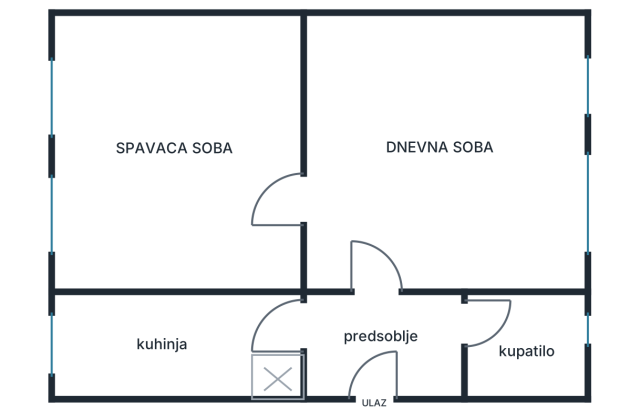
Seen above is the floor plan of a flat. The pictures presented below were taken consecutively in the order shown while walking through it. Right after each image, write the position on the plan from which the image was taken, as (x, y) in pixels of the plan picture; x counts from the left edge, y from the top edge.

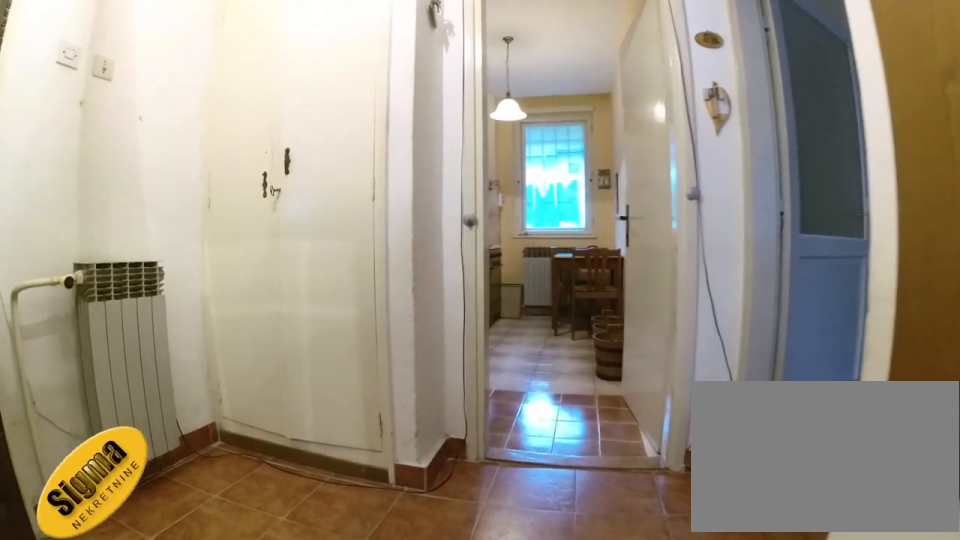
(439, 335)
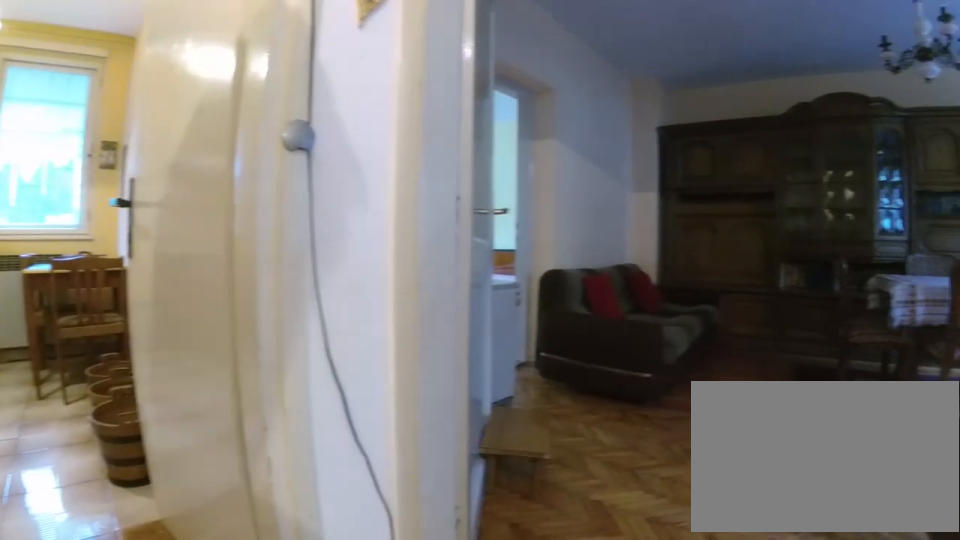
(385, 343)
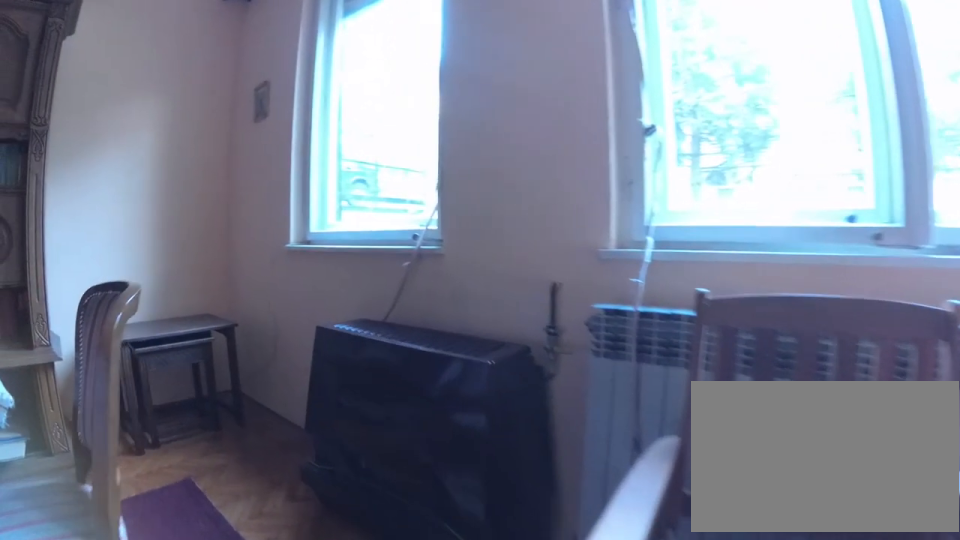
(492, 224)
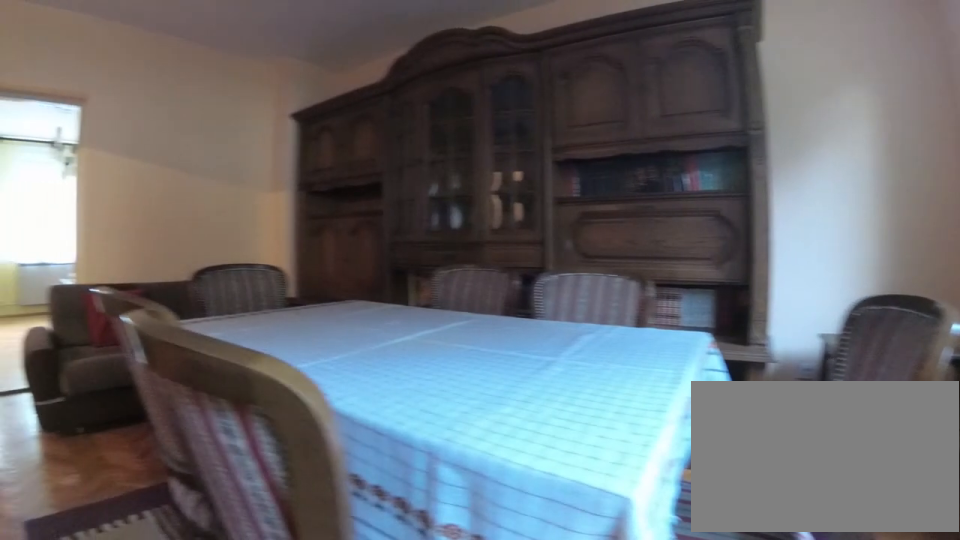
(545, 207)
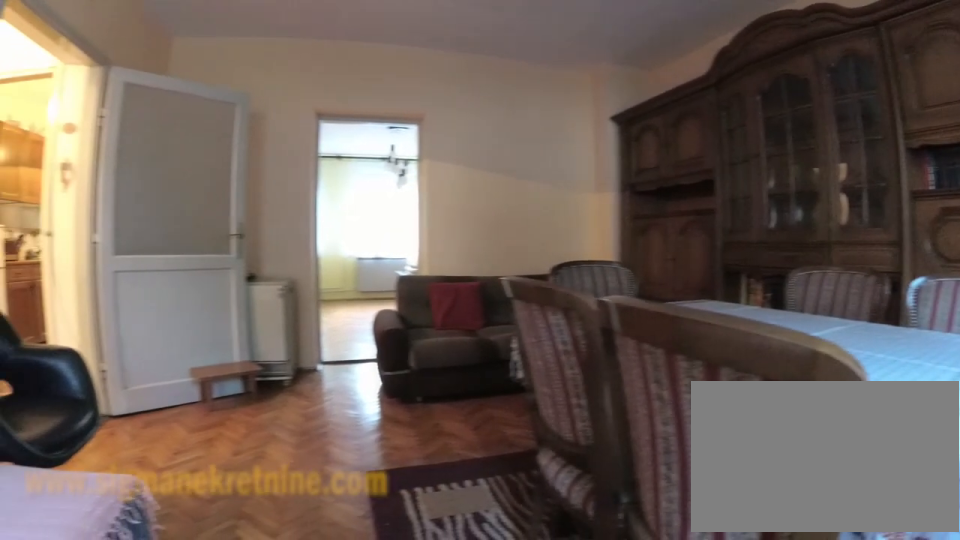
(552, 210)
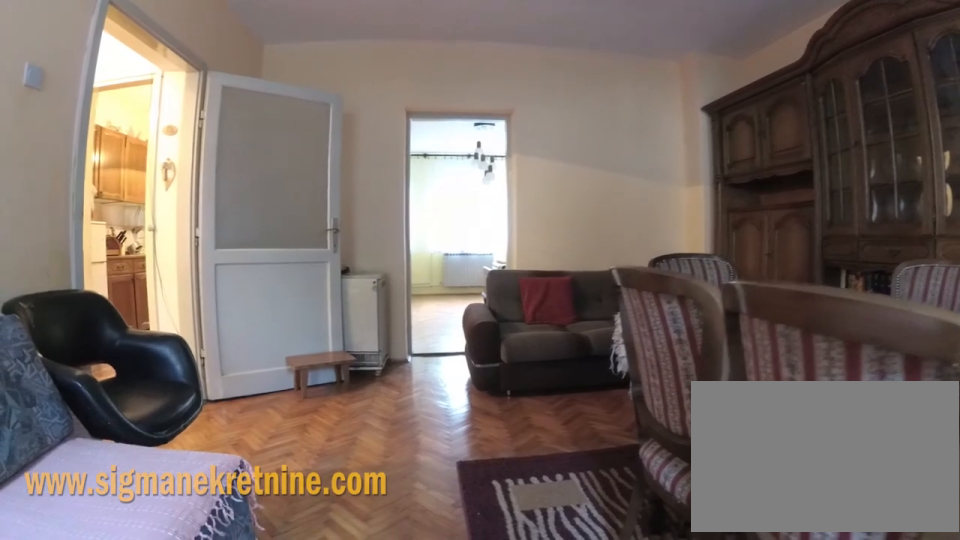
(553, 211)
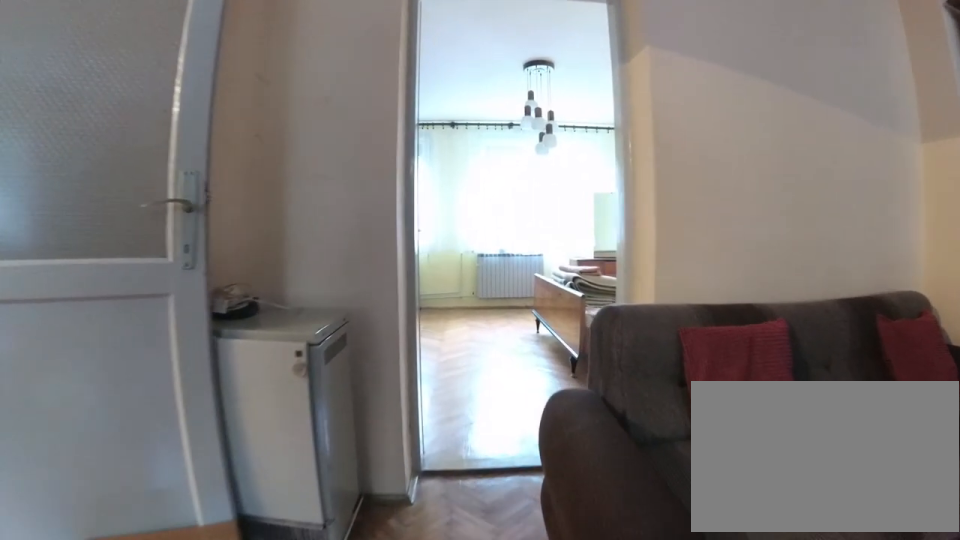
(437, 211)
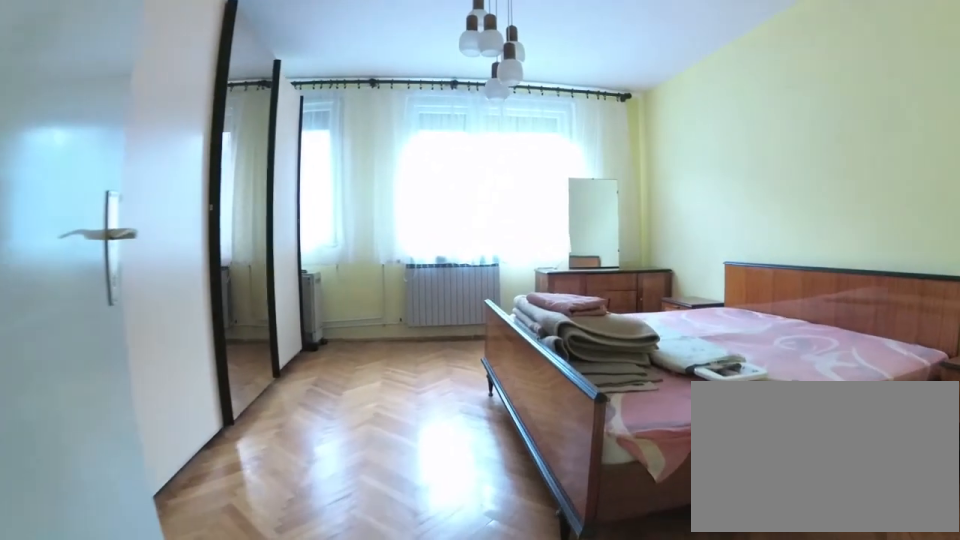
(322, 211)
